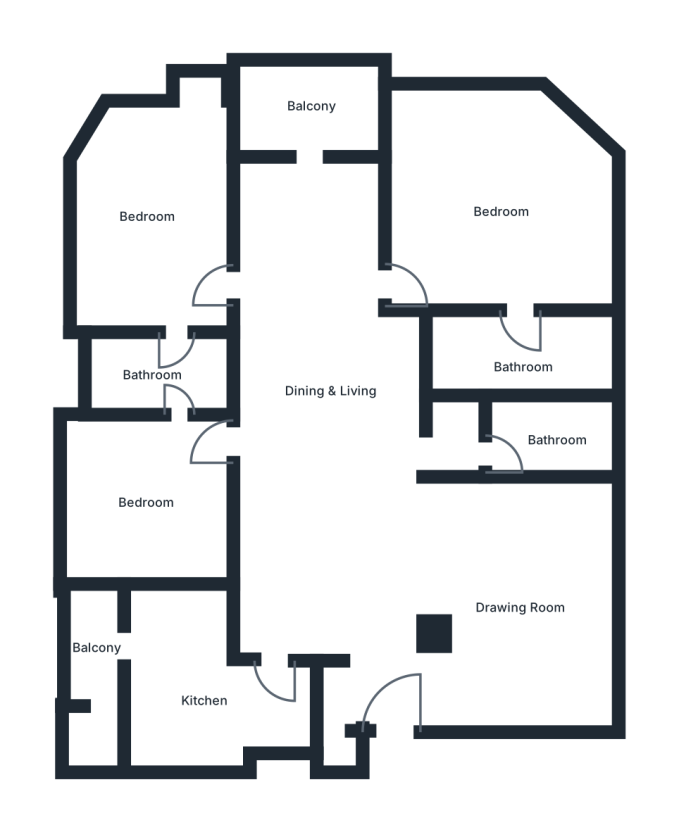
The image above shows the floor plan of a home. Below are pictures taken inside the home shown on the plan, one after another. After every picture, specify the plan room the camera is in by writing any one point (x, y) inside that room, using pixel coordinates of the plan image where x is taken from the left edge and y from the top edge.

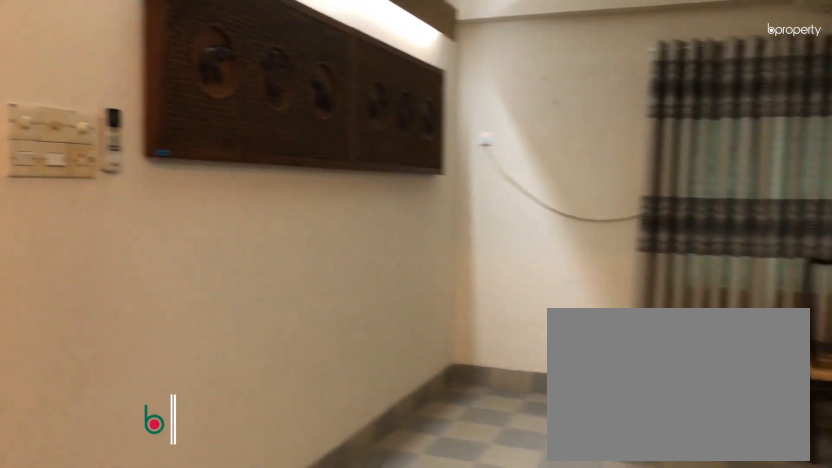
(517, 619)
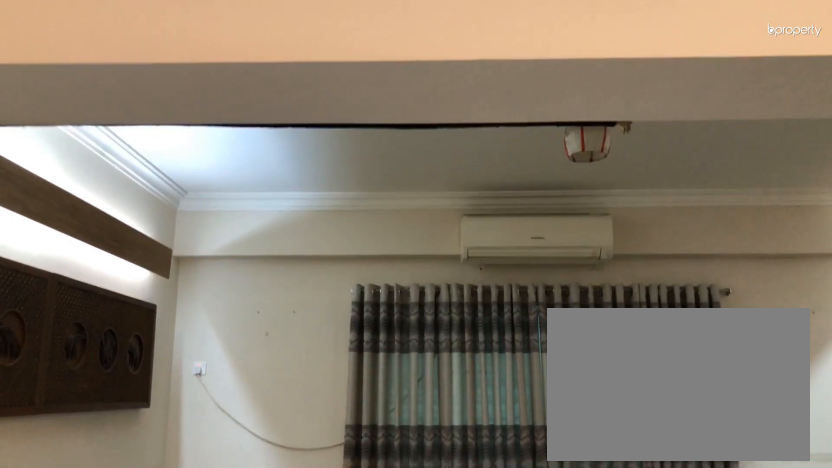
(519, 619)
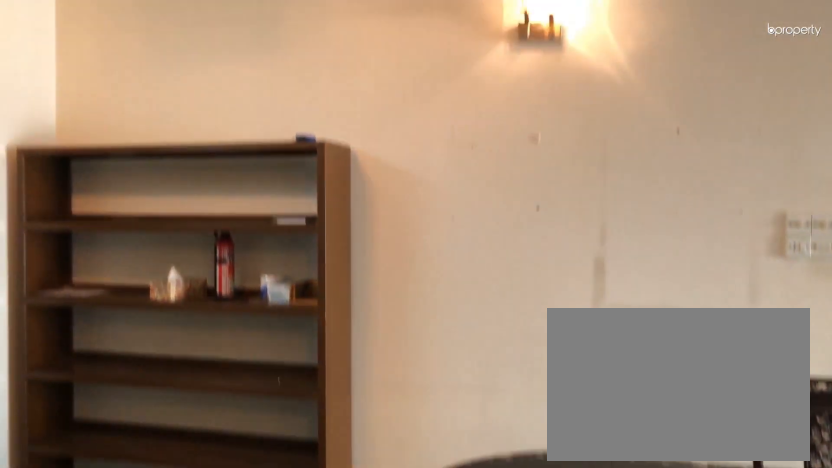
(327, 533)
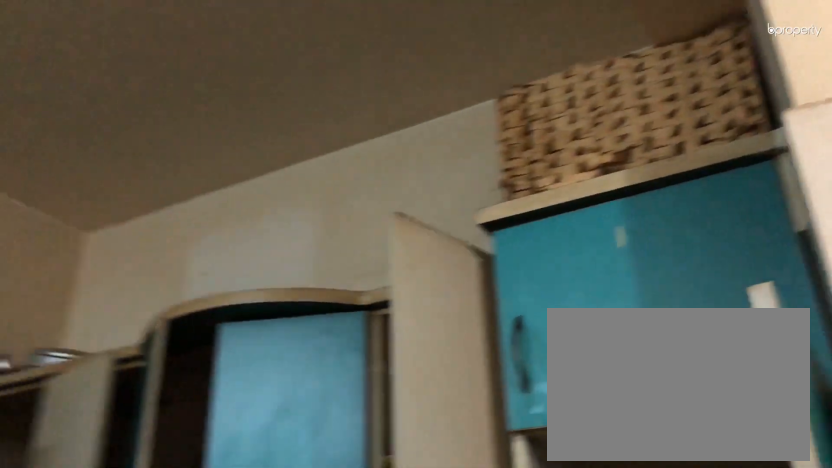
(183, 688)
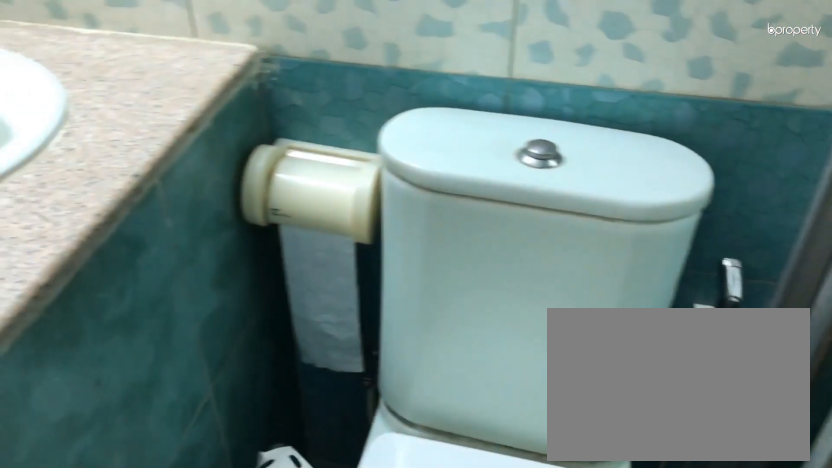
(547, 435)
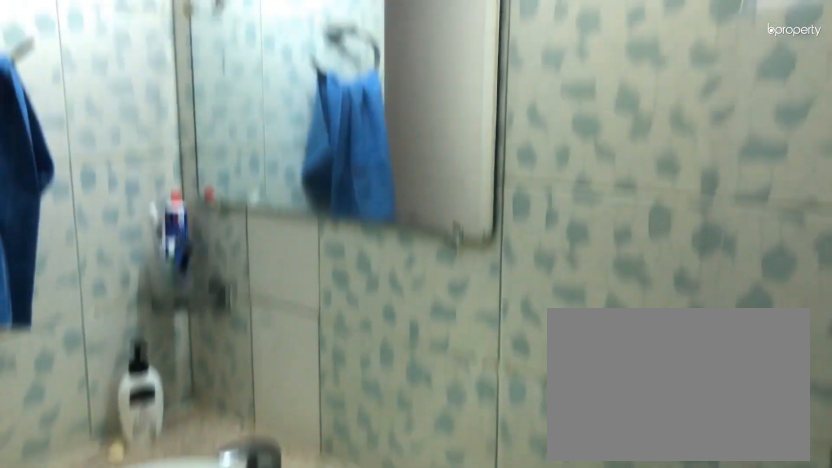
(547, 435)
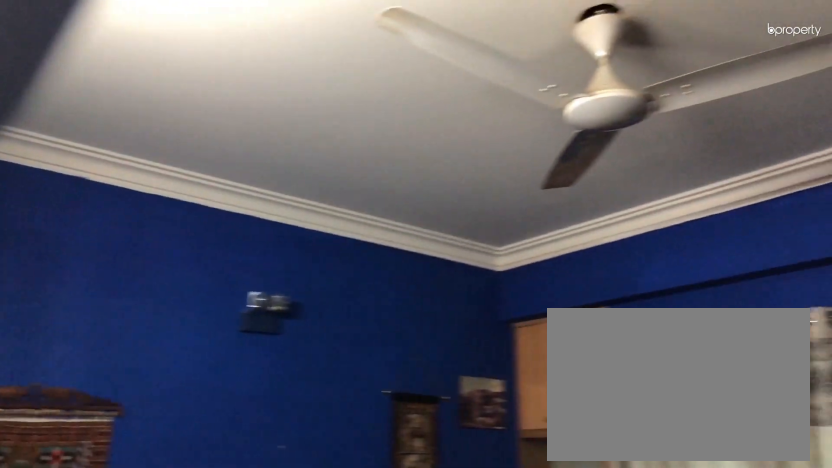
(153, 507)
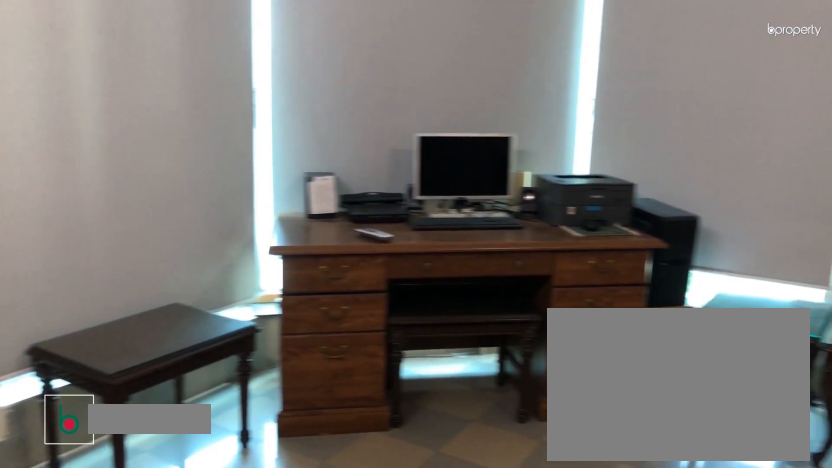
(147, 218)
